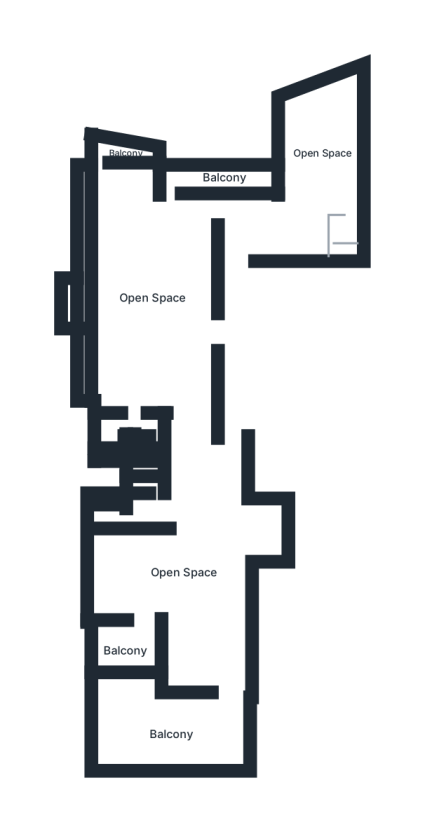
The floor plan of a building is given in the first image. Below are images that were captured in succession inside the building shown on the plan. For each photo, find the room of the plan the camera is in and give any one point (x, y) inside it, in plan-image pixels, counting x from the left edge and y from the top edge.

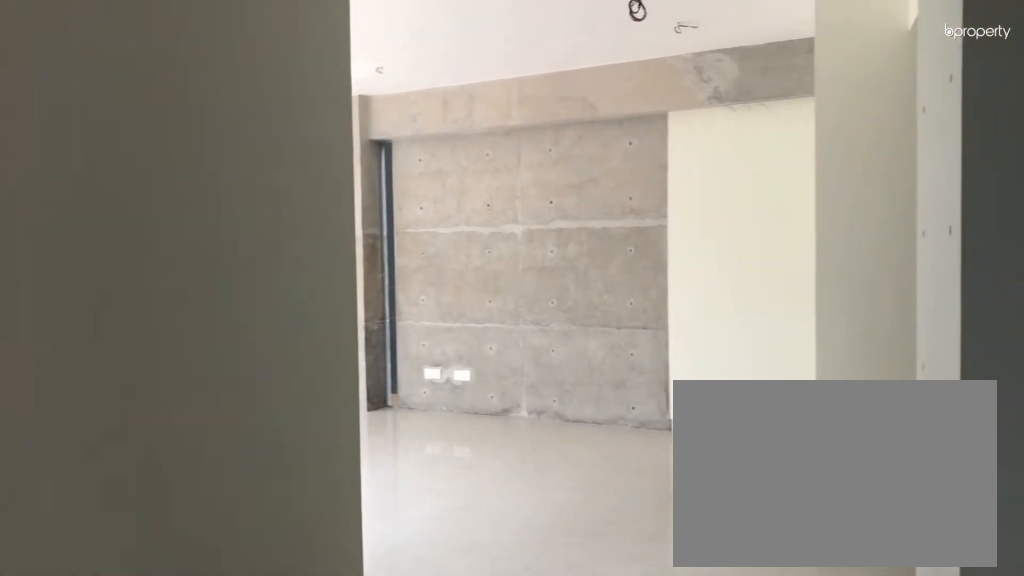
(285, 225)
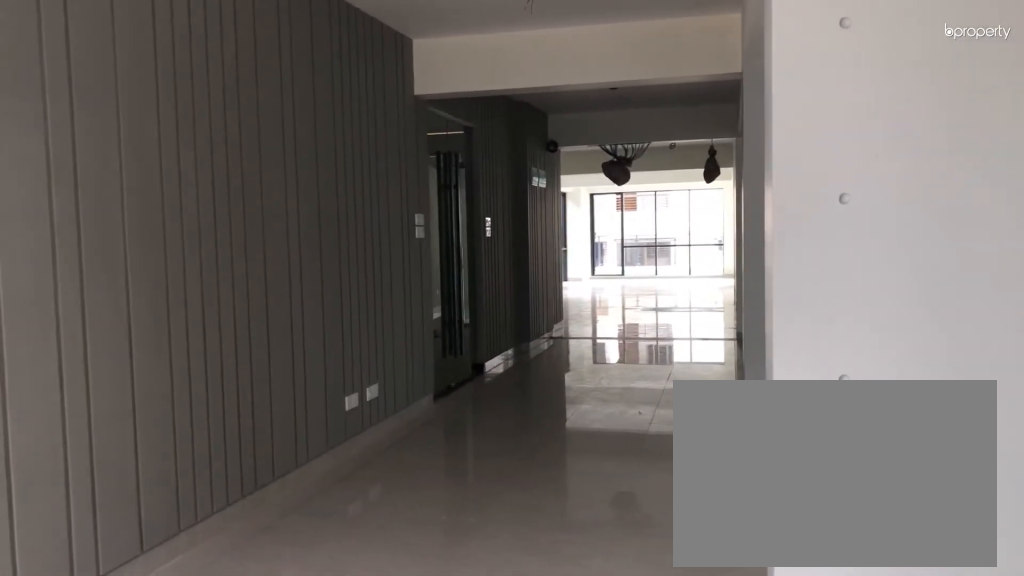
(159, 305)
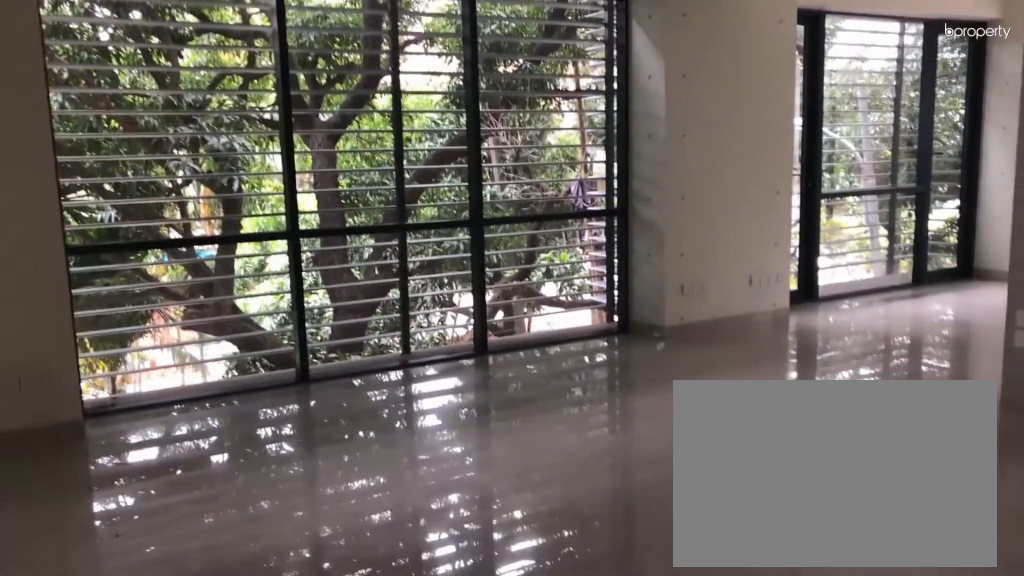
(159, 306)
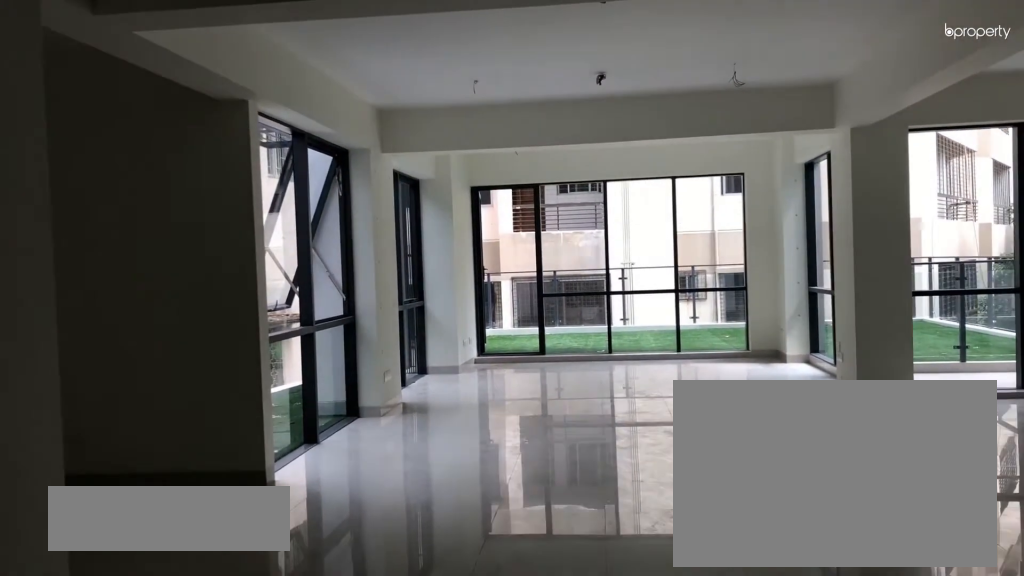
(181, 567)
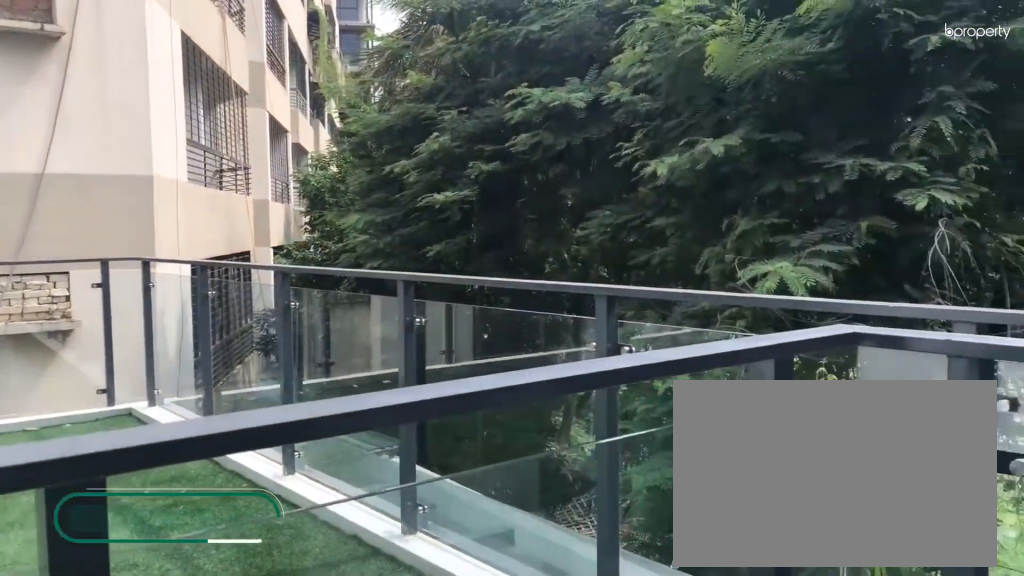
(128, 647)
